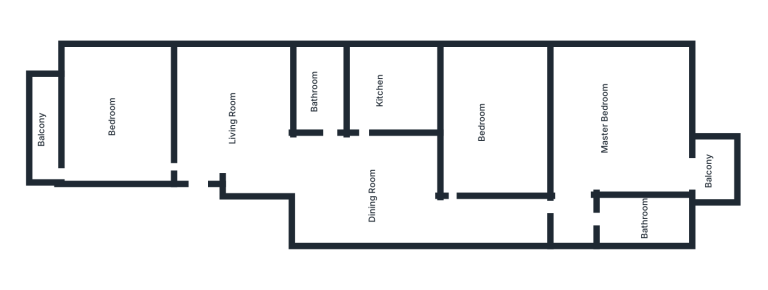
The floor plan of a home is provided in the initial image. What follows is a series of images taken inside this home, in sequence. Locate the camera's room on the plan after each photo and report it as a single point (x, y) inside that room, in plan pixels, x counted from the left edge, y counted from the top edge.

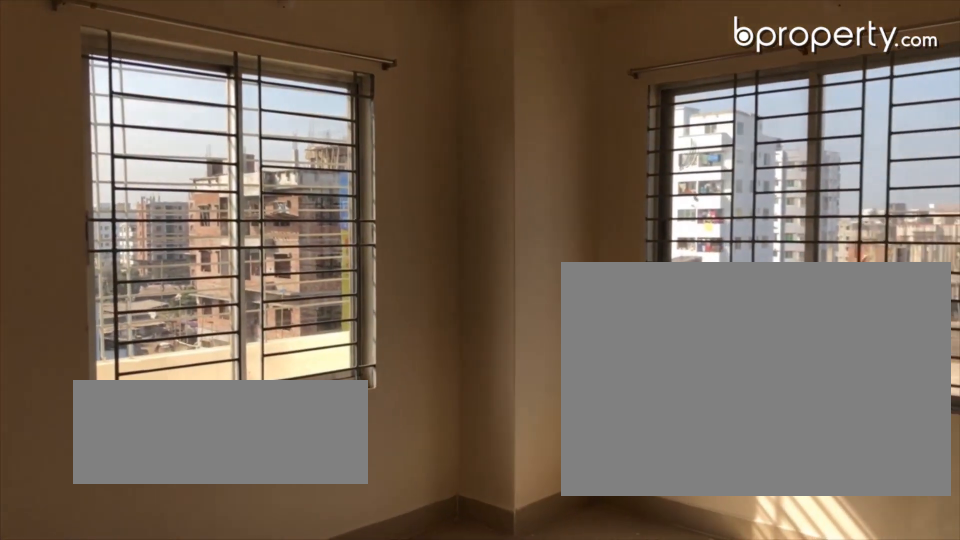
(125, 119)
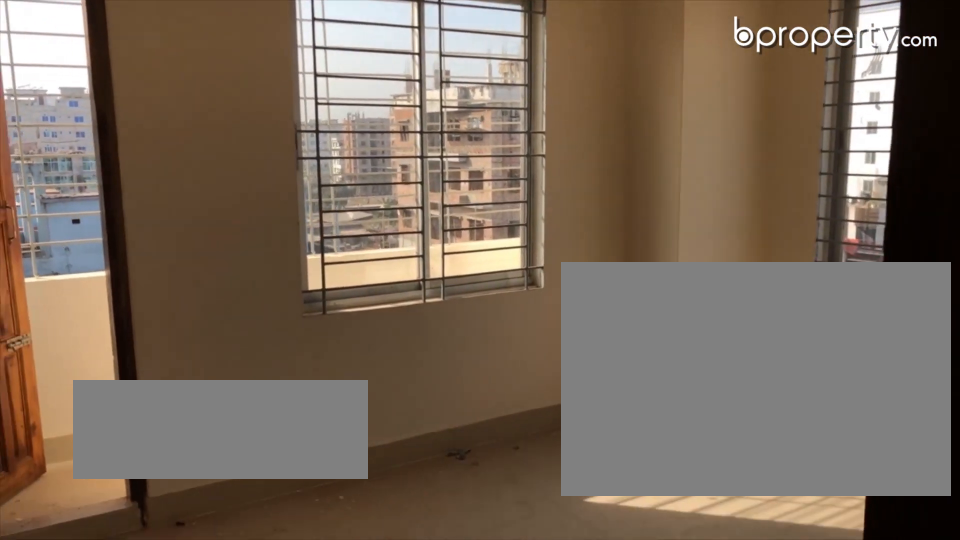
(123, 113)
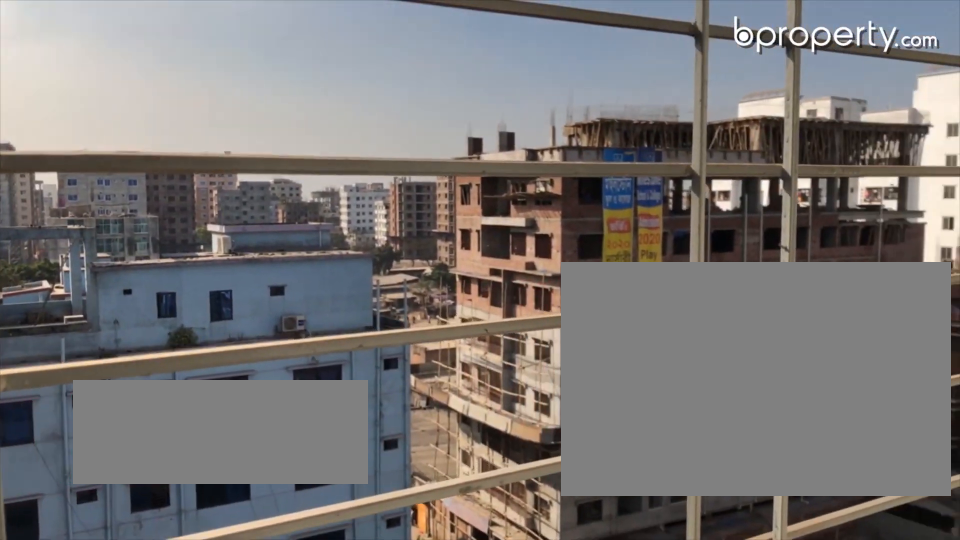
(55, 165)
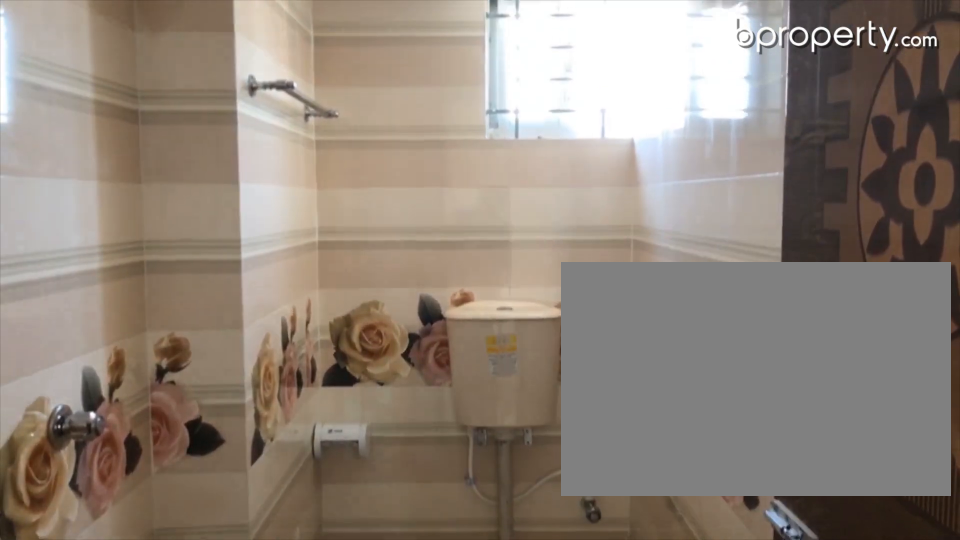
(318, 81)
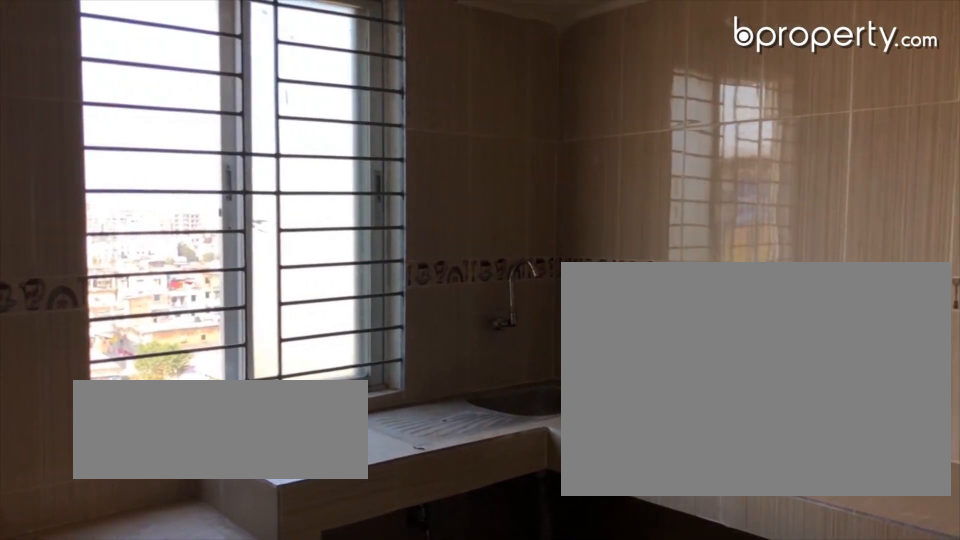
(379, 92)
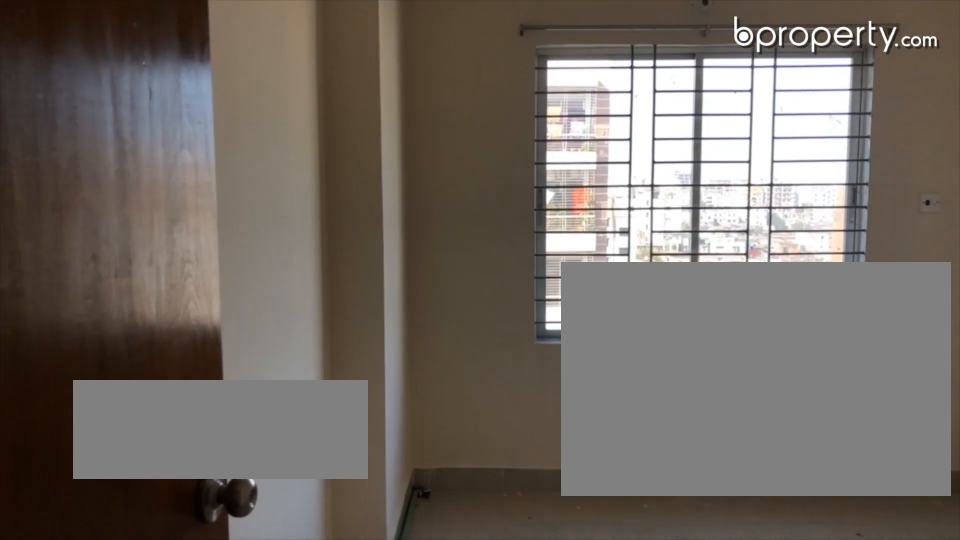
(501, 115)
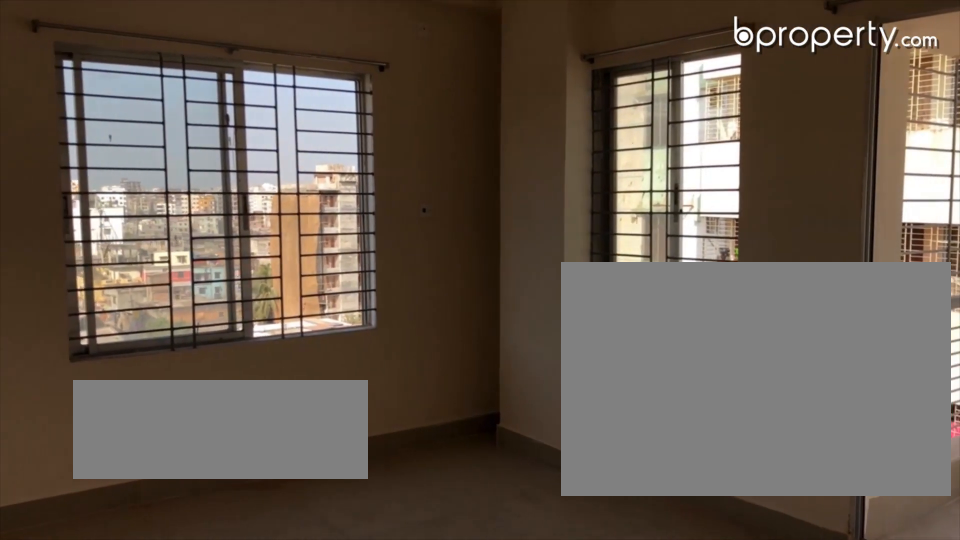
(629, 128)
